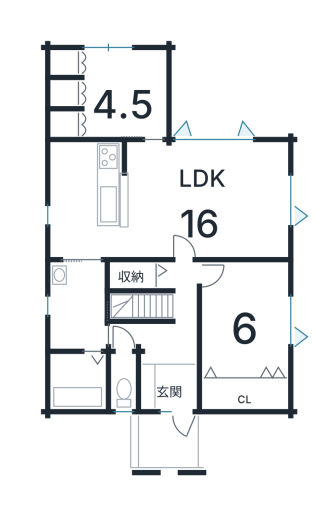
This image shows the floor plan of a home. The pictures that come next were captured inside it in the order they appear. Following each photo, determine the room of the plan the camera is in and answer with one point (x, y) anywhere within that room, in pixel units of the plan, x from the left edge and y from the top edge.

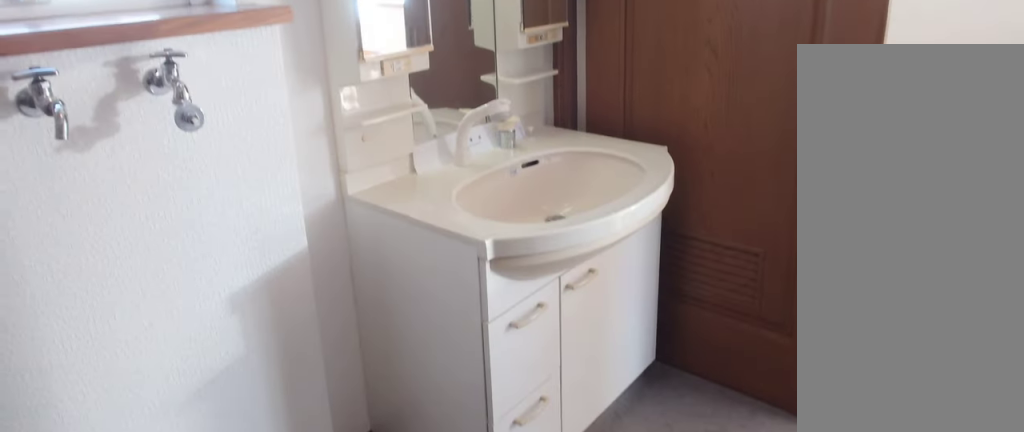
(76, 310)
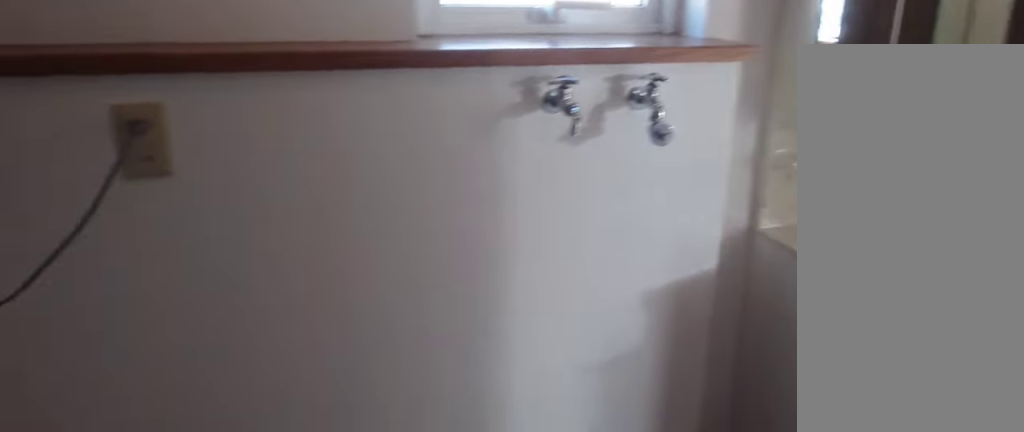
(76, 310)
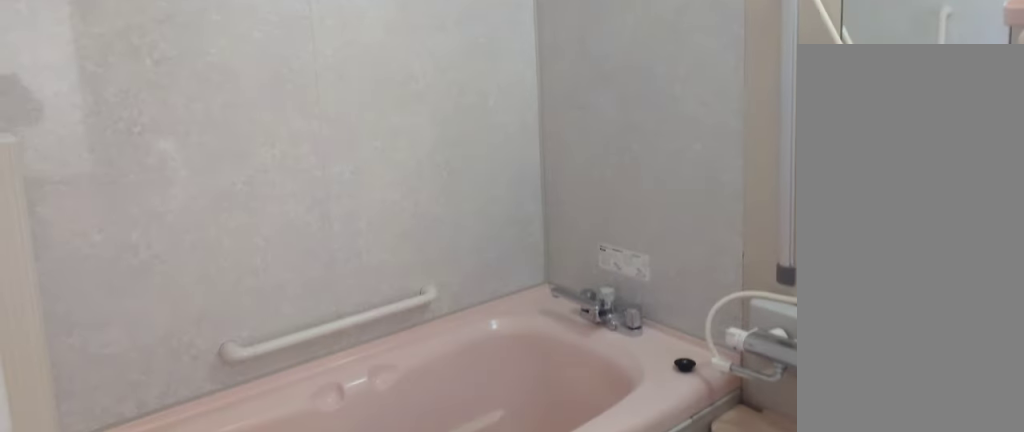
(69, 384)
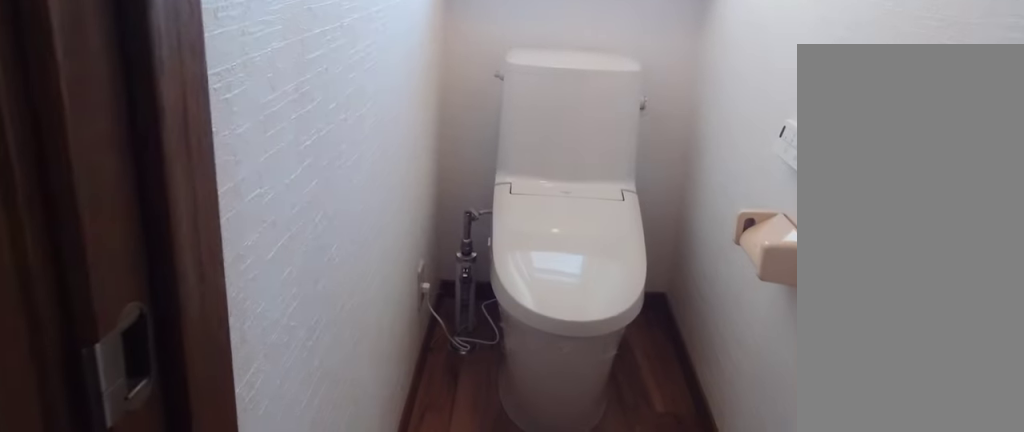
(119, 385)
